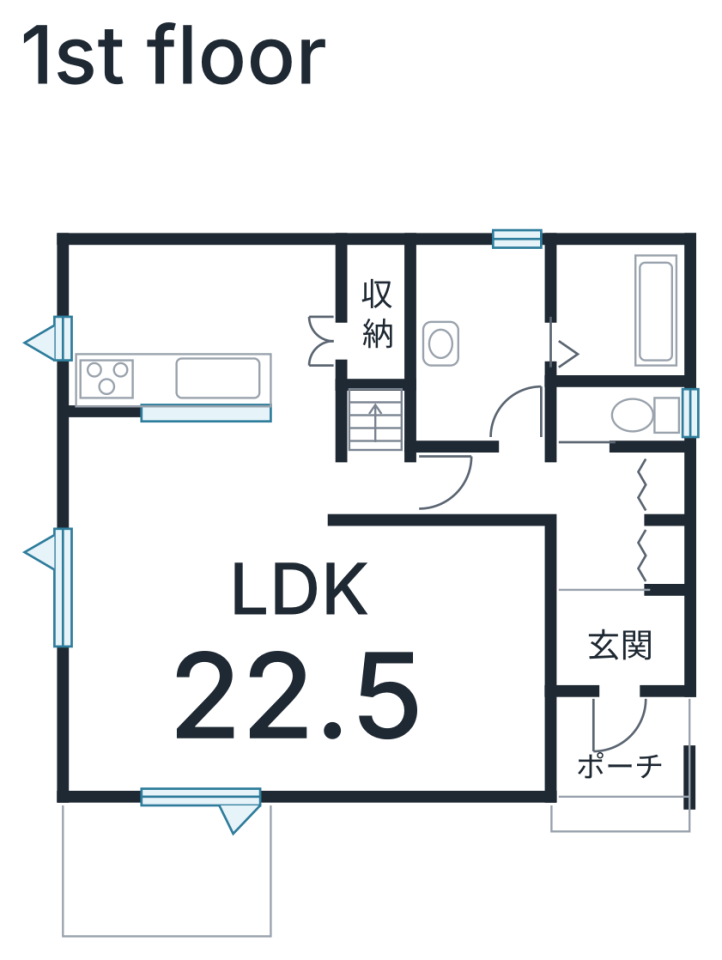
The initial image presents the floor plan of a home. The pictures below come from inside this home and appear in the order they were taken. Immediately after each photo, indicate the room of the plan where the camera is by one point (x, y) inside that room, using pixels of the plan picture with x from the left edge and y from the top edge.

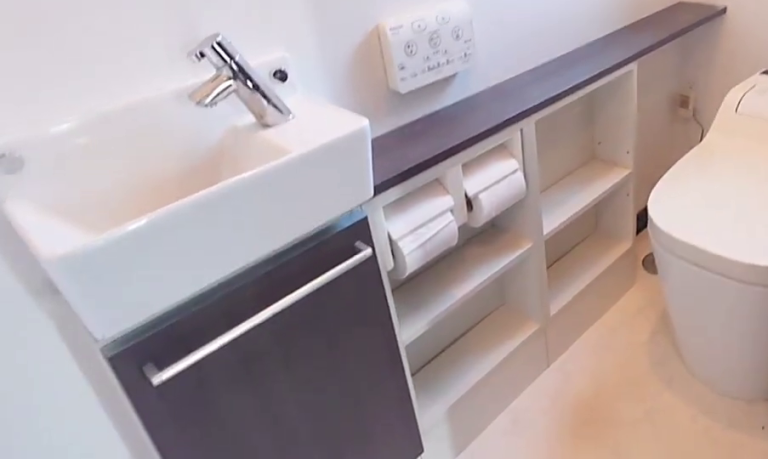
(644, 412)
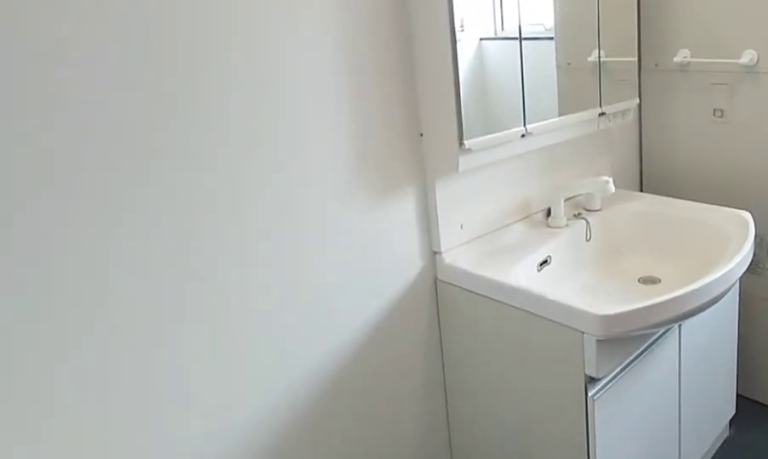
(482, 353)
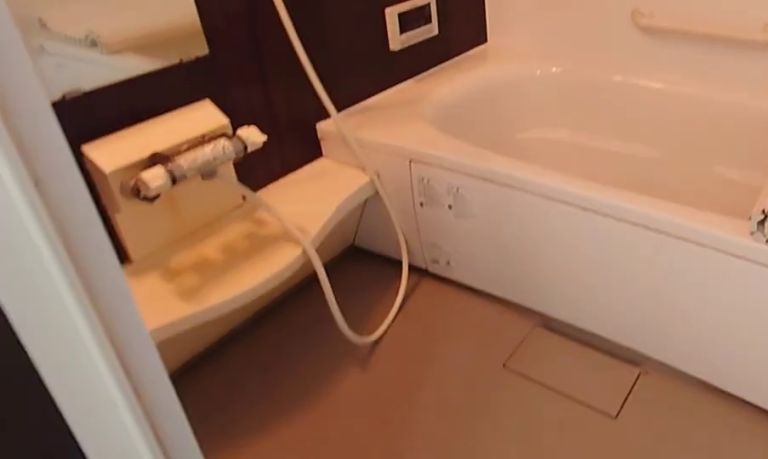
(613, 314)
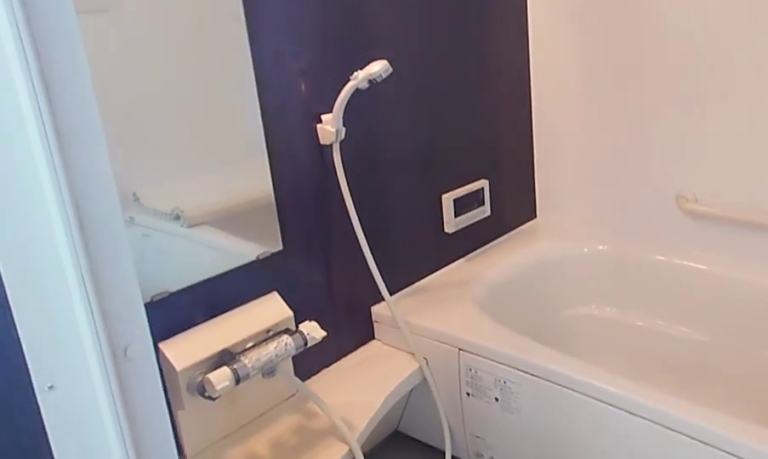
(613, 314)
